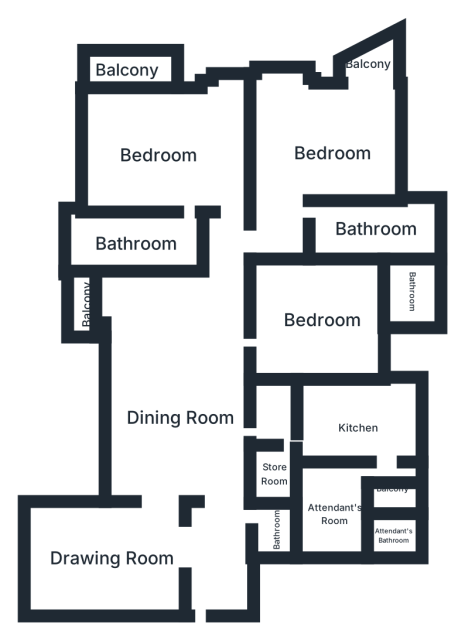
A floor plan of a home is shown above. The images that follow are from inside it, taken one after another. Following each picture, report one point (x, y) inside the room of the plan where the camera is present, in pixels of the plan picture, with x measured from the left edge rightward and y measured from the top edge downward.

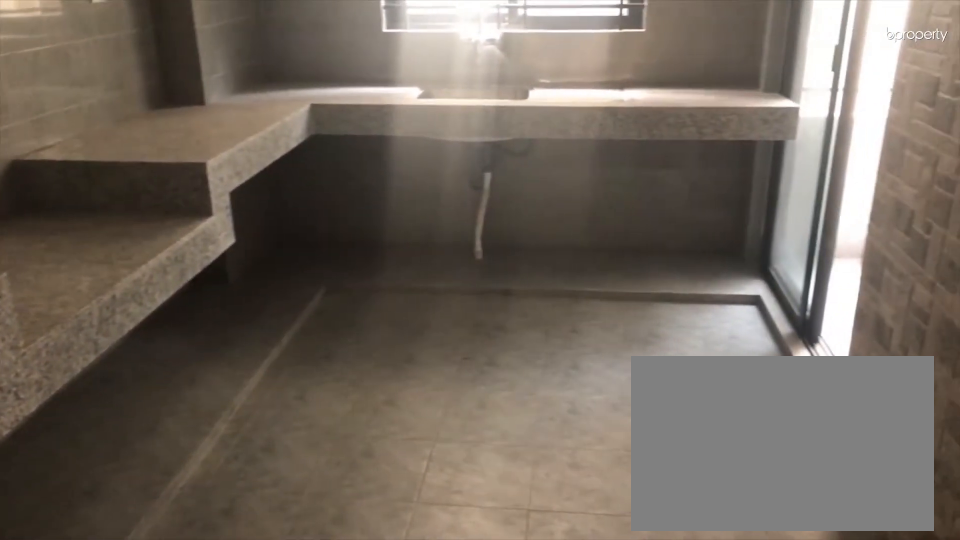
(362, 430)
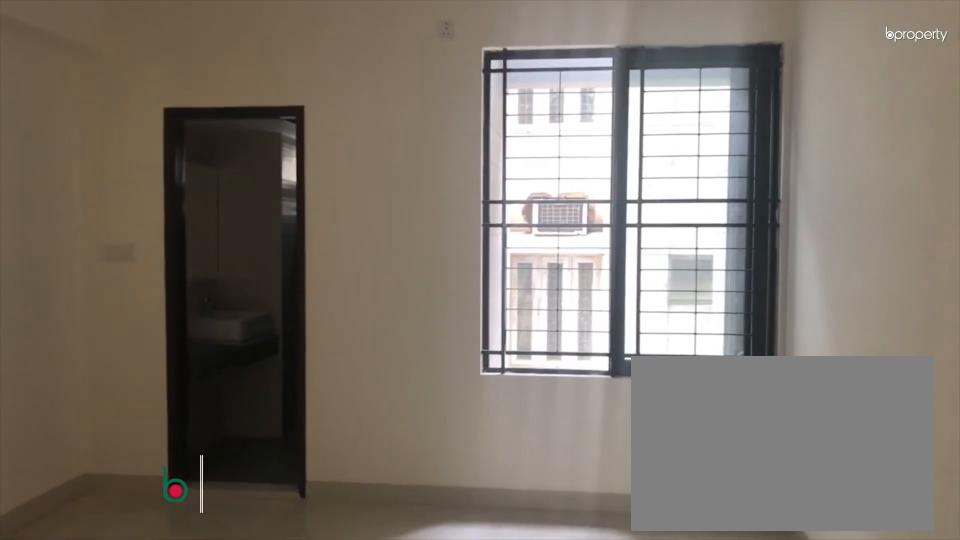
(321, 316)
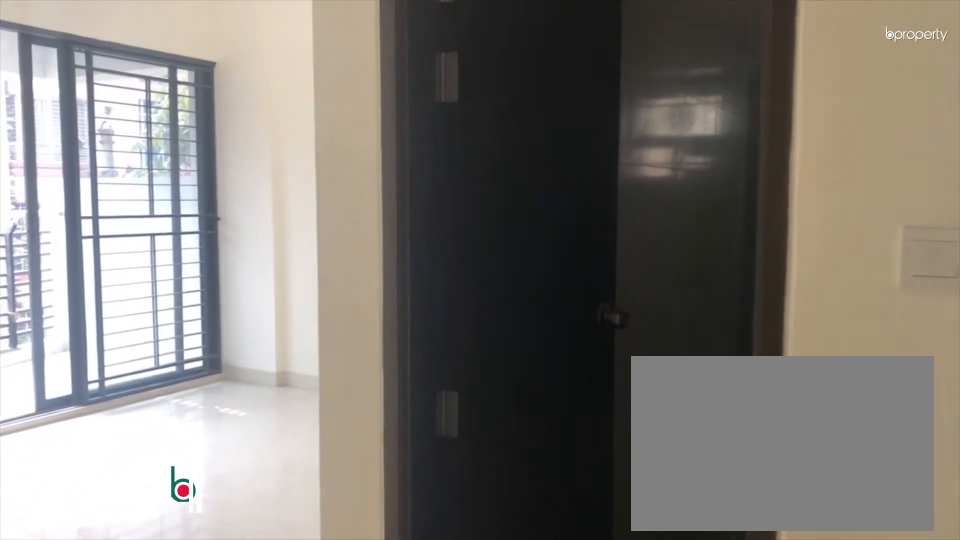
(332, 157)
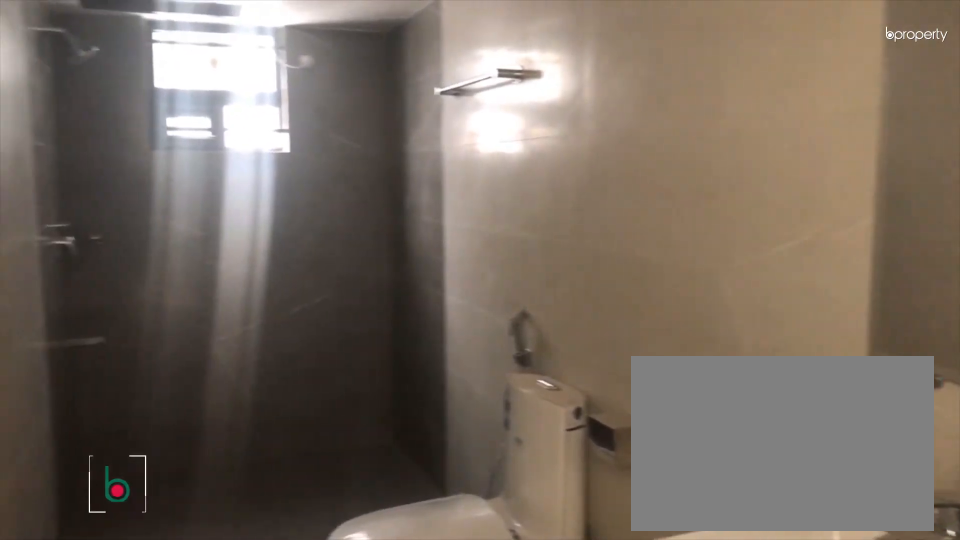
(373, 235)
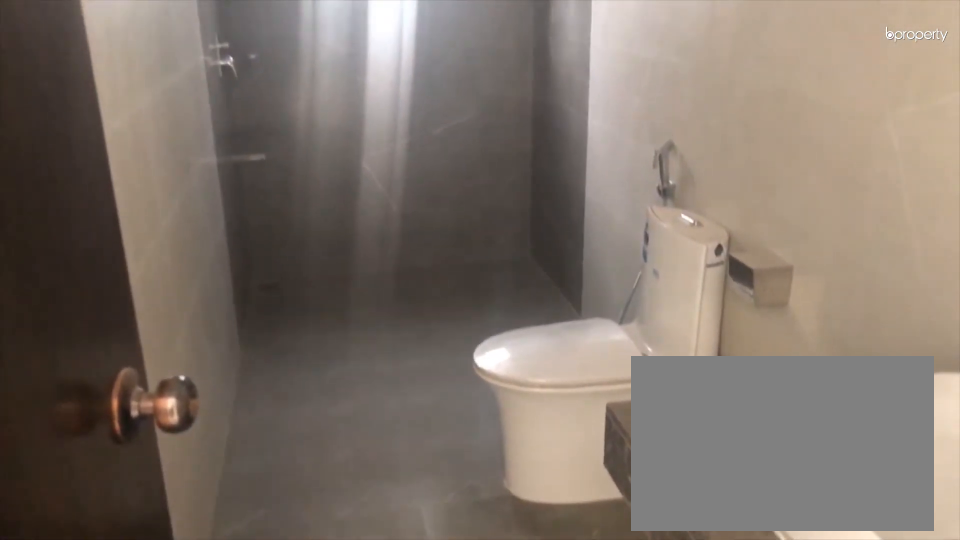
(373, 235)
